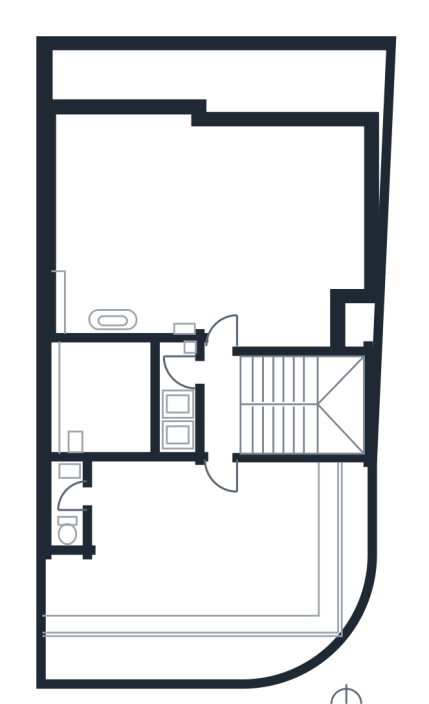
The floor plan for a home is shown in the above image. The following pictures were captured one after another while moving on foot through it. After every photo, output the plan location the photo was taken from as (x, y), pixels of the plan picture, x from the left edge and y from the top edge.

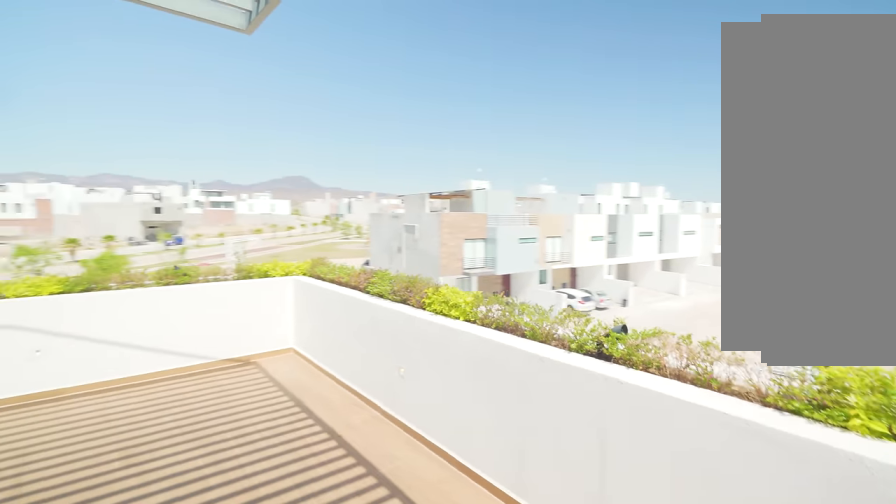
(229, 533)
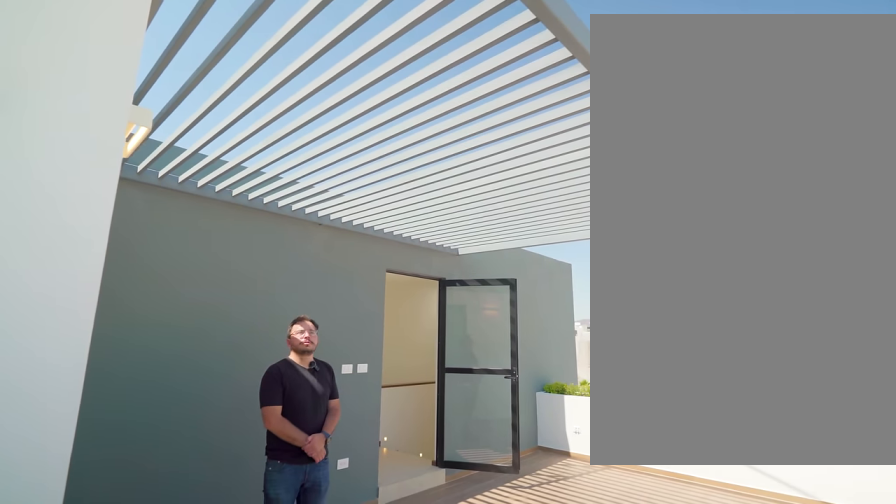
(68, 612)
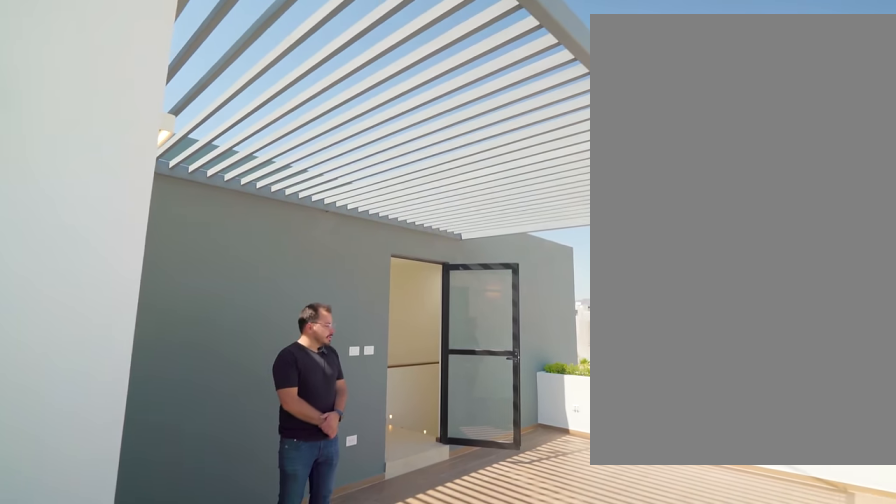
(69, 612)
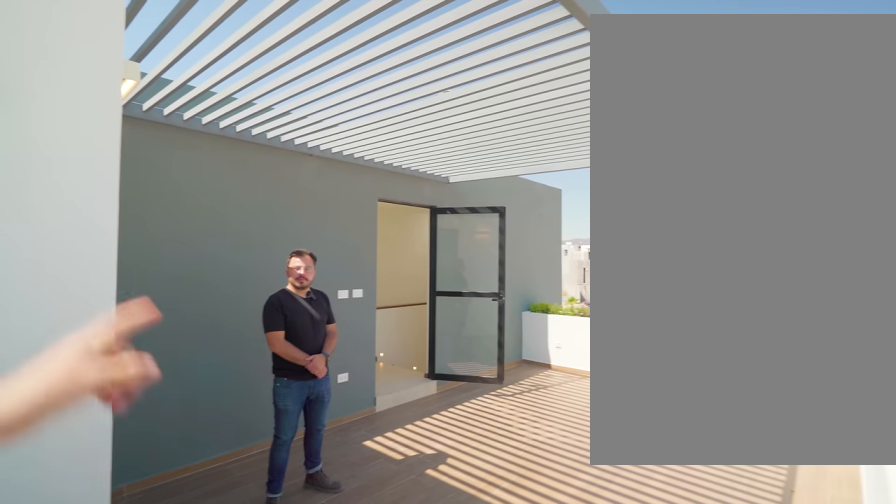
(68, 613)
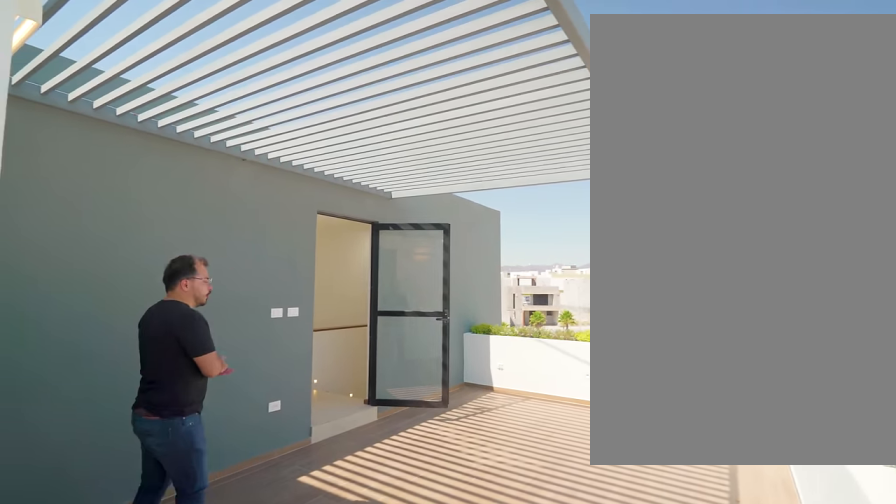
(68, 613)
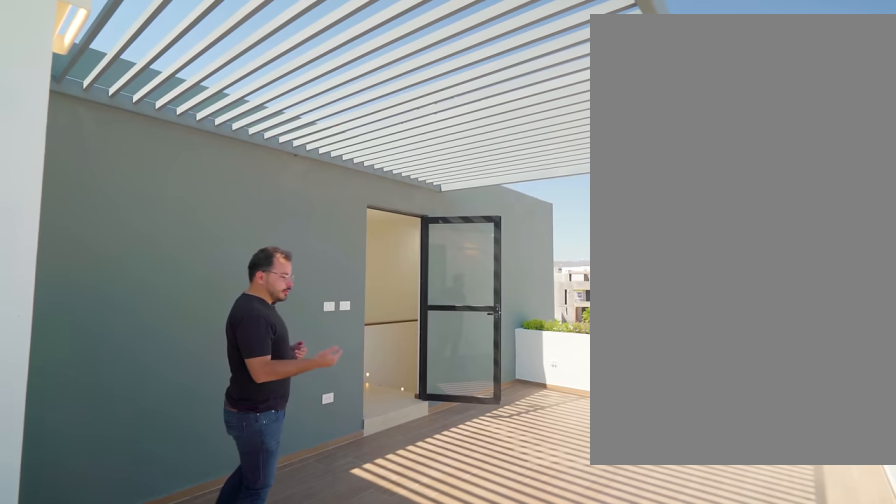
(68, 613)
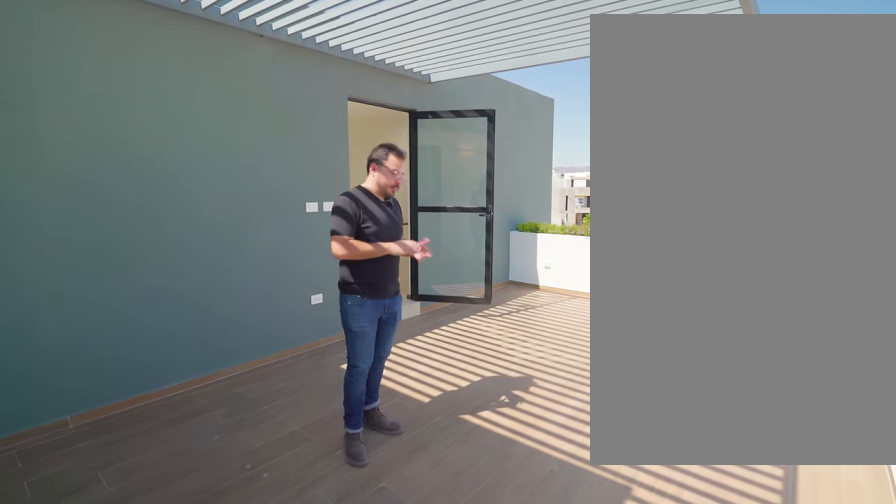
(69, 612)
